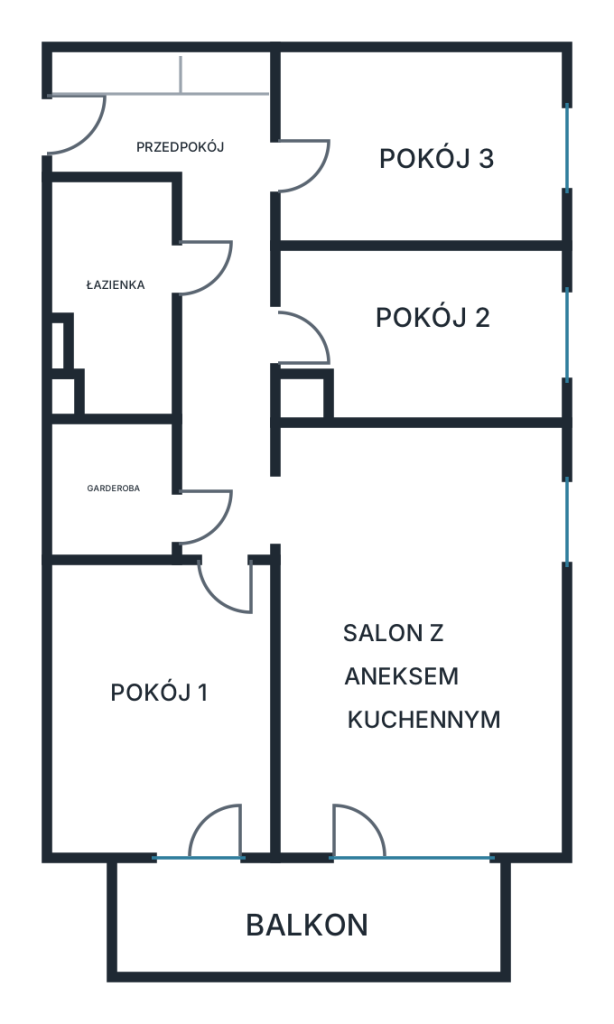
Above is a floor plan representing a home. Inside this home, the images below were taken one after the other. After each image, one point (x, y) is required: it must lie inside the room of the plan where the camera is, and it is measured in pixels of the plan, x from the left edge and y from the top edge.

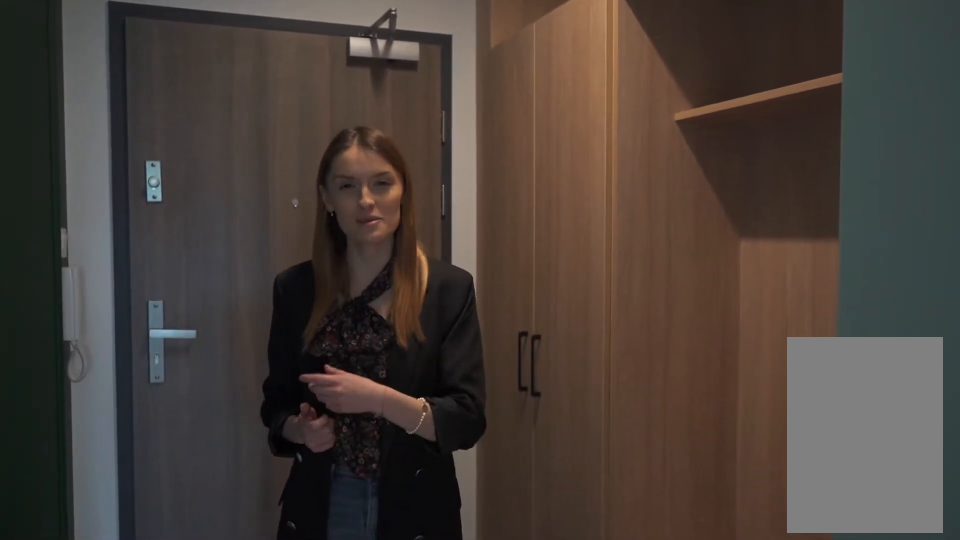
(202, 251)
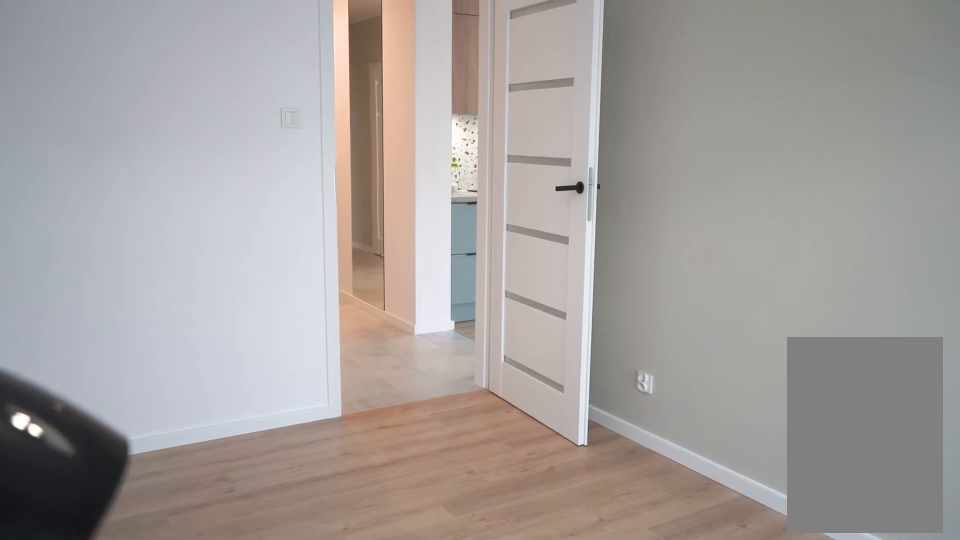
(158, 708)
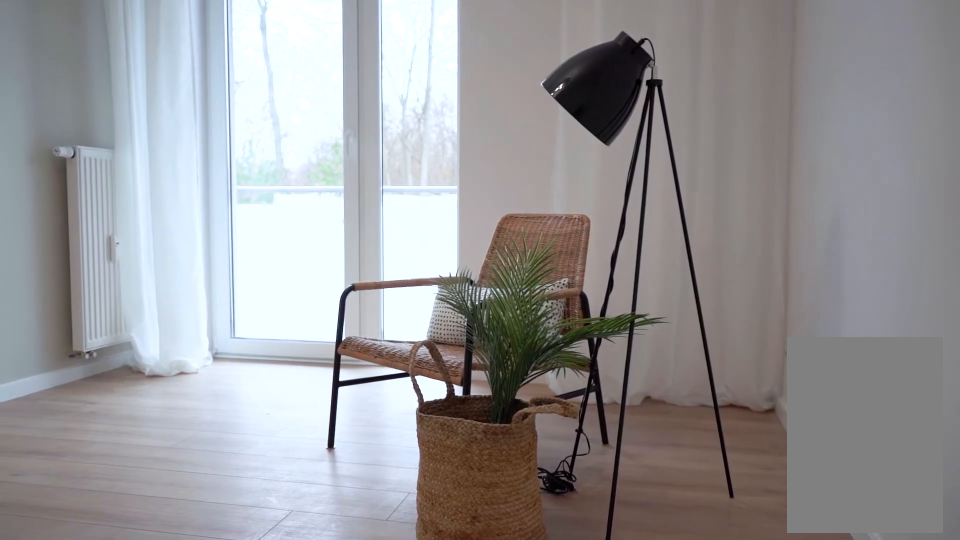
(157, 708)
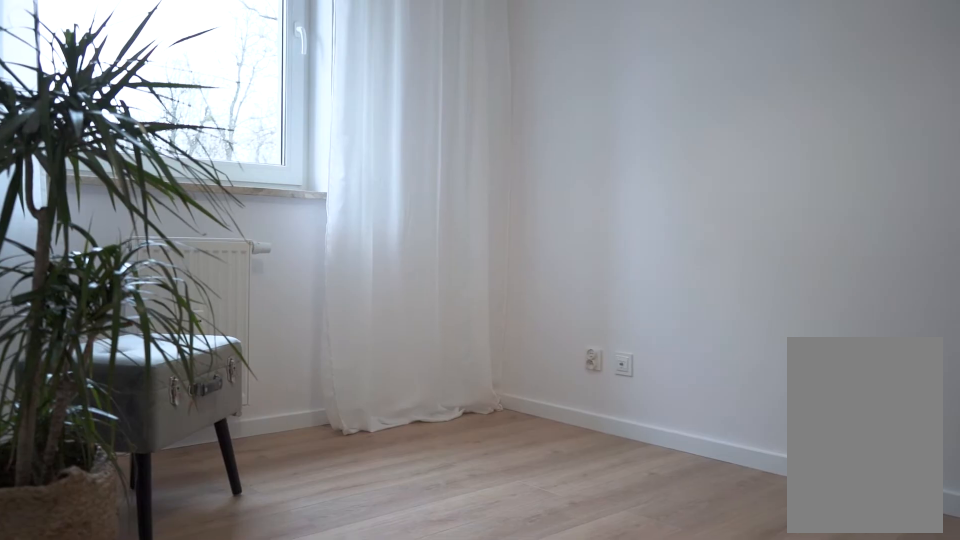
(426, 149)
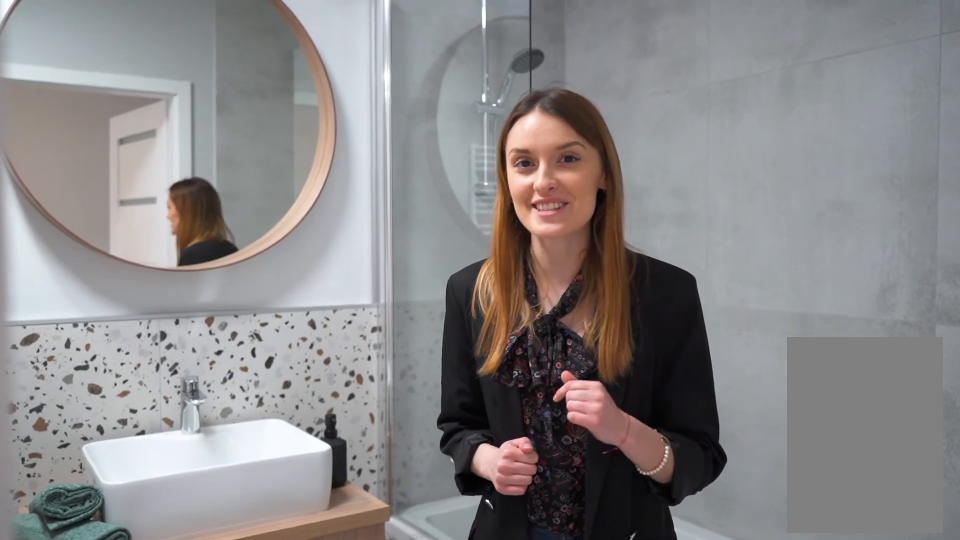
(115, 294)
